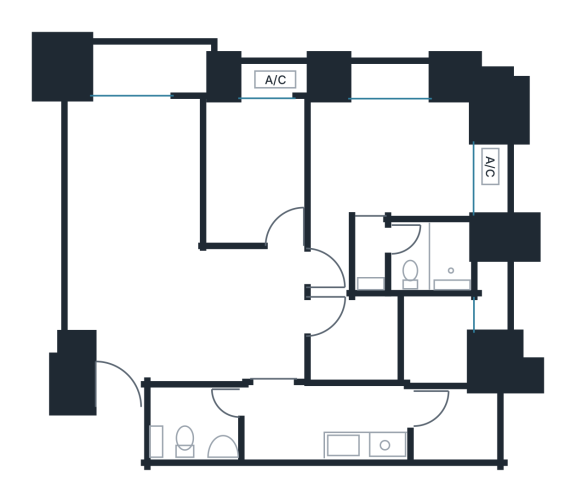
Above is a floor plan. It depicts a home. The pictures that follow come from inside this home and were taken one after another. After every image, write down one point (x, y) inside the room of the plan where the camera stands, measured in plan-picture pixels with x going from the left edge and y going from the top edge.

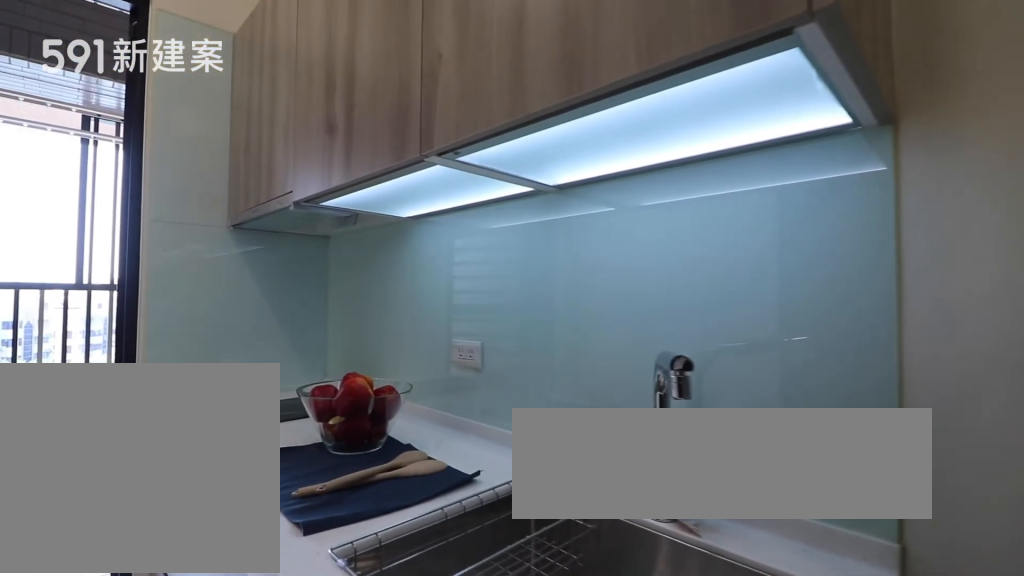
(327, 425)
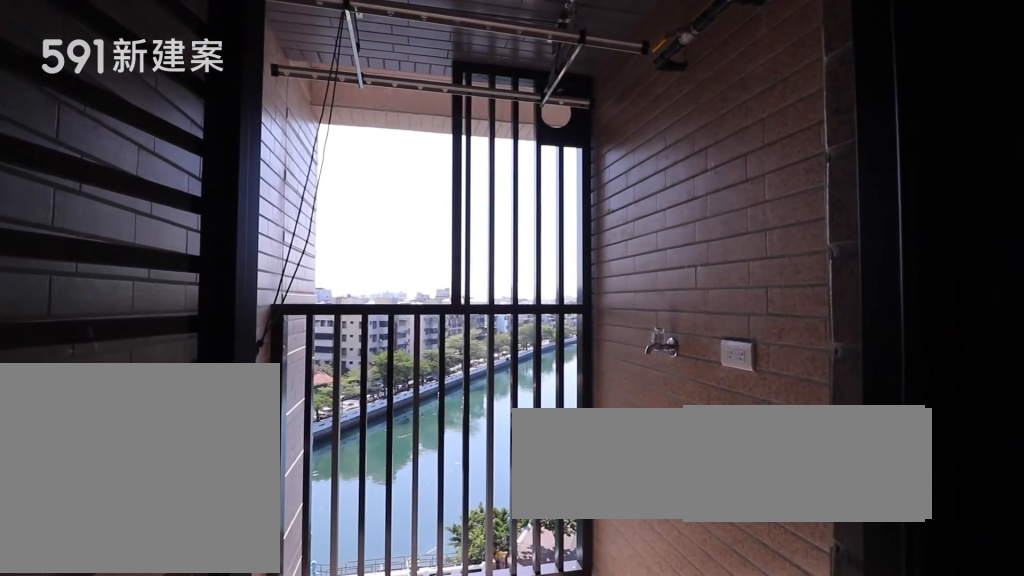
(453, 426)
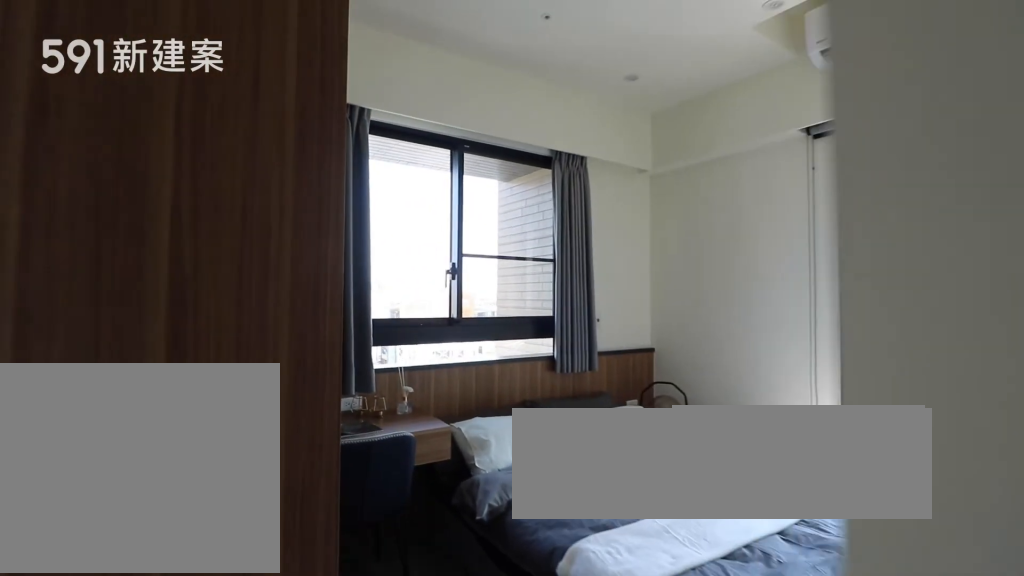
(392, 158)
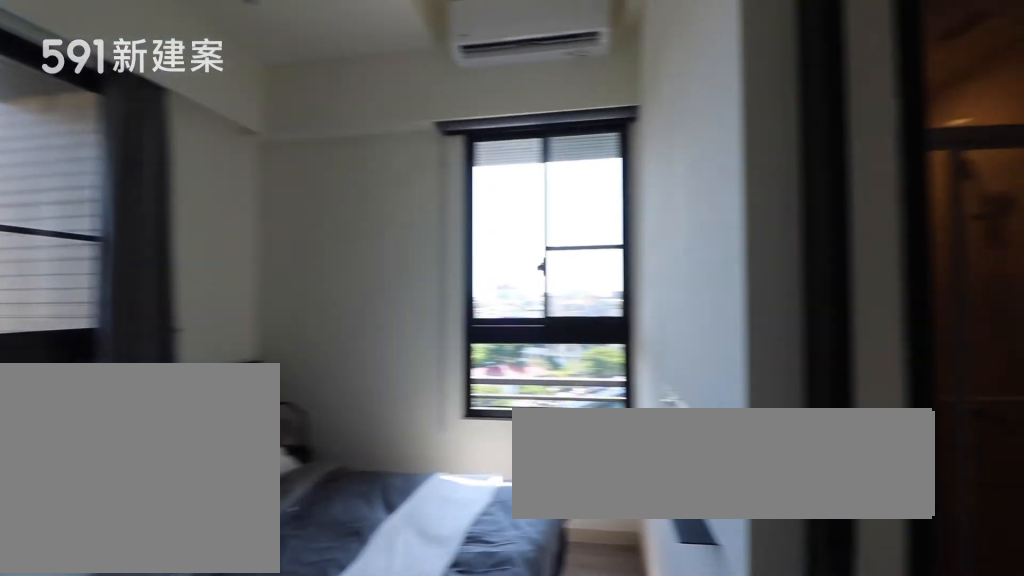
(392, 158)
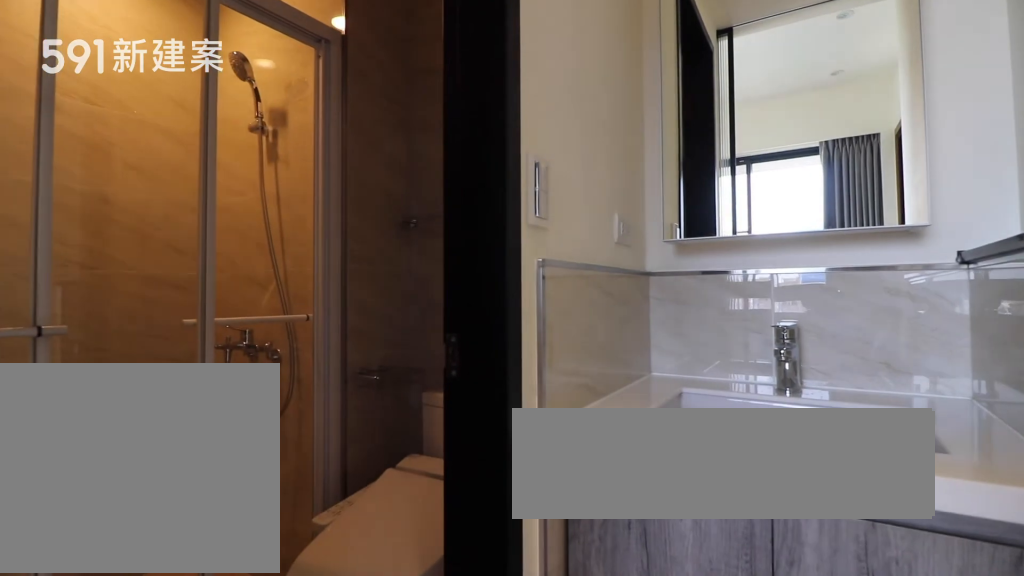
(417, 253)
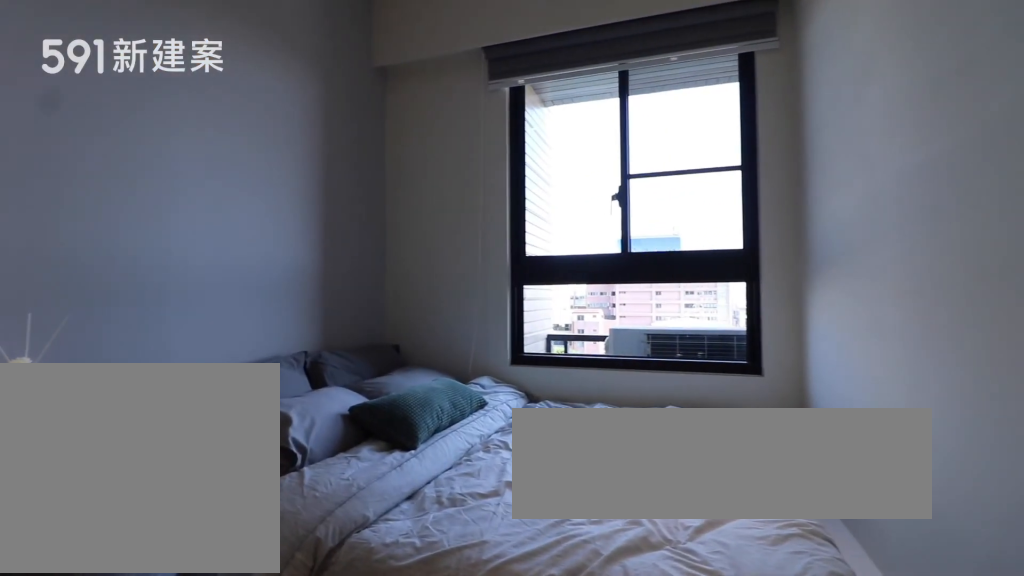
(254, 169)
